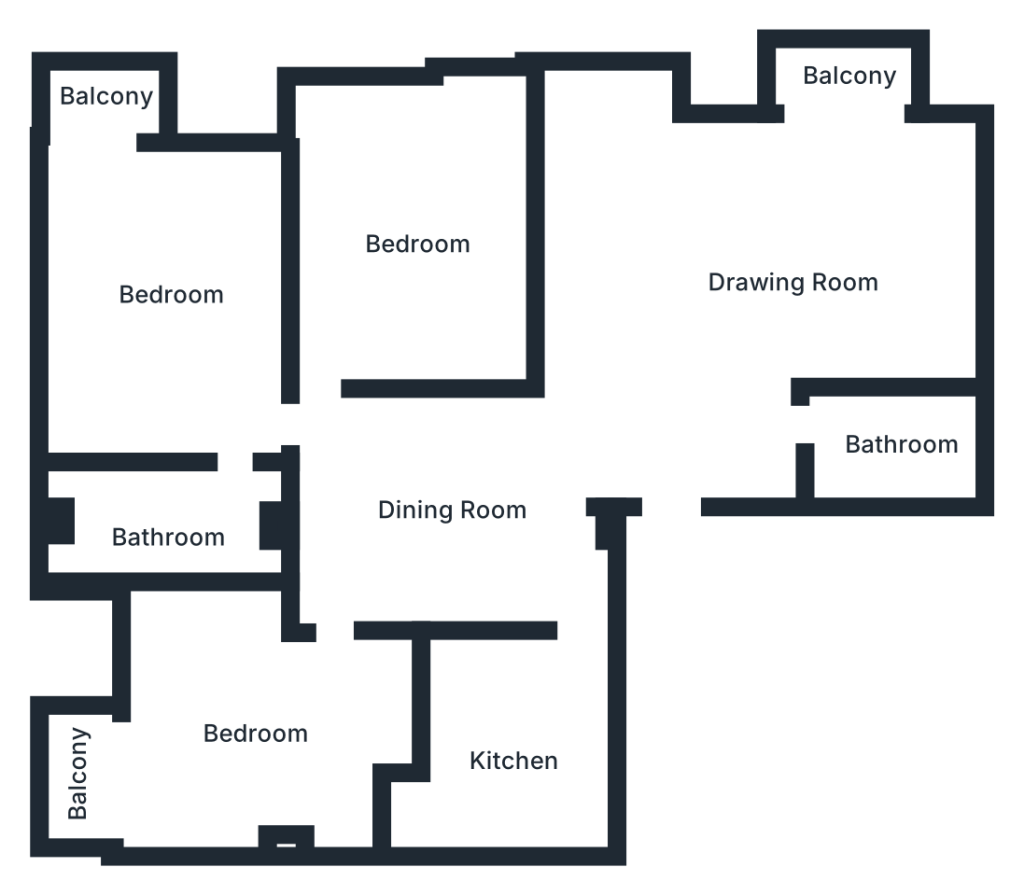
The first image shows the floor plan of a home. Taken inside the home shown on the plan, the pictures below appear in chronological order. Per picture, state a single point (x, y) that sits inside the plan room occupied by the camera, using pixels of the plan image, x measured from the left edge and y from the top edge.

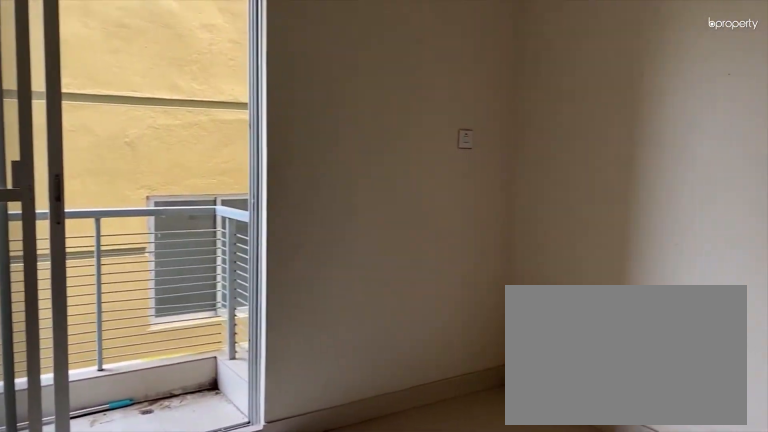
(265, 730)
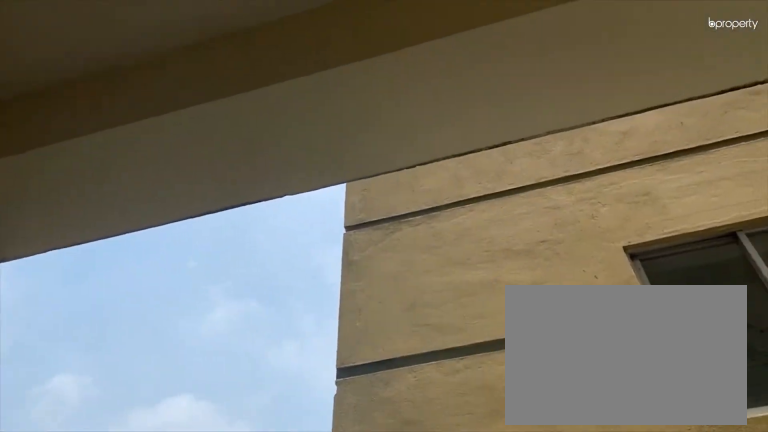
(81, 782)
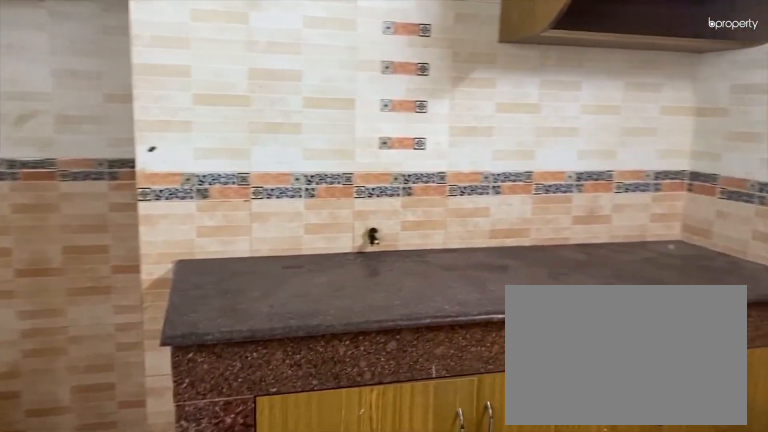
(516, 756)
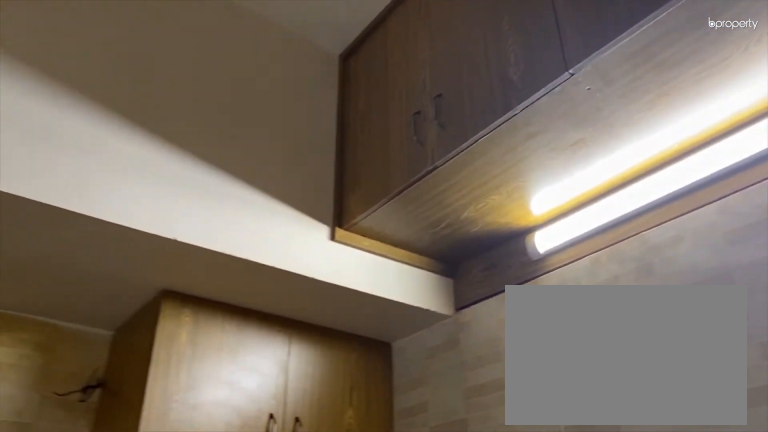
(516, 756)
